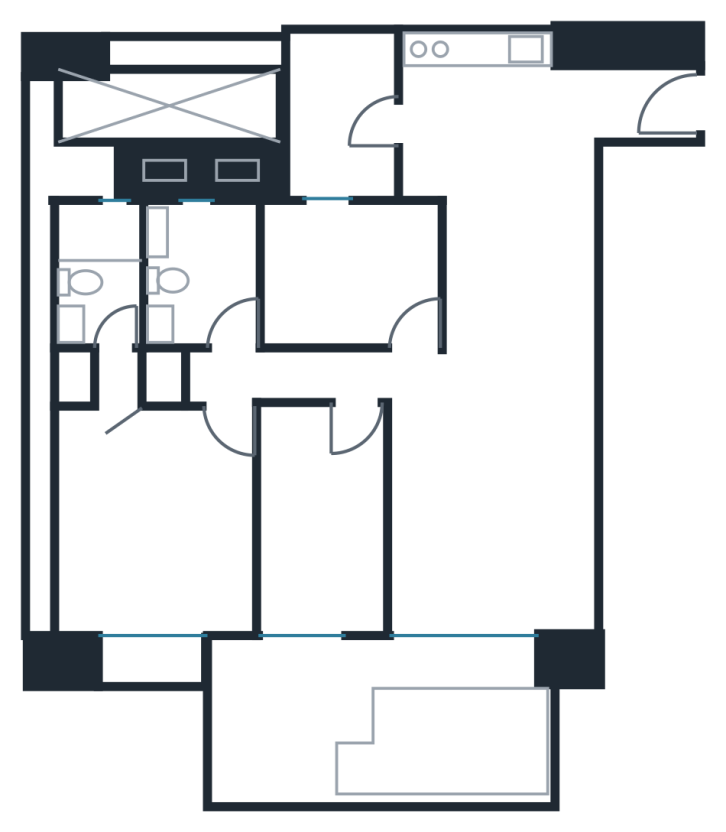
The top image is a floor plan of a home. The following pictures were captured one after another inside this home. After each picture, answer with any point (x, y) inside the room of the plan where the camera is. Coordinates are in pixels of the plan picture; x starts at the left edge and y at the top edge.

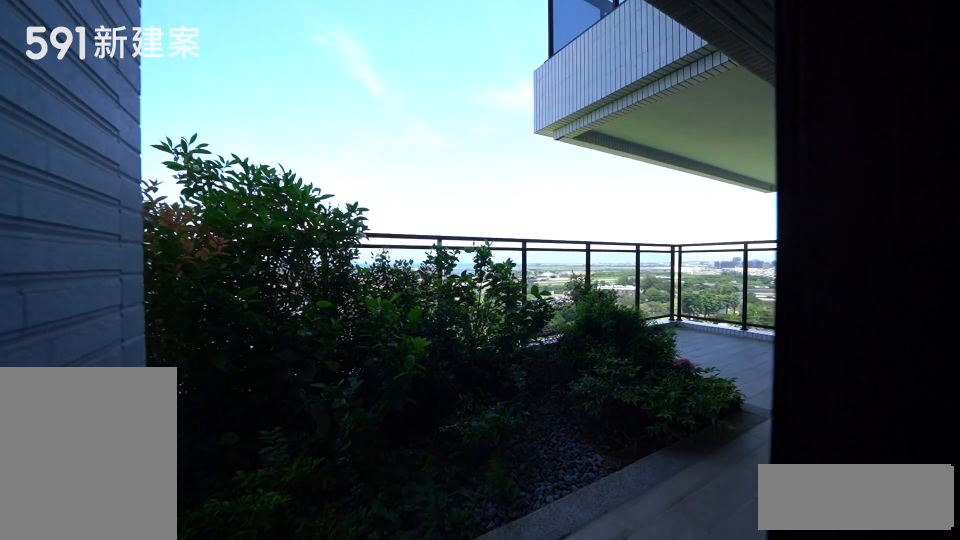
(381, 721)
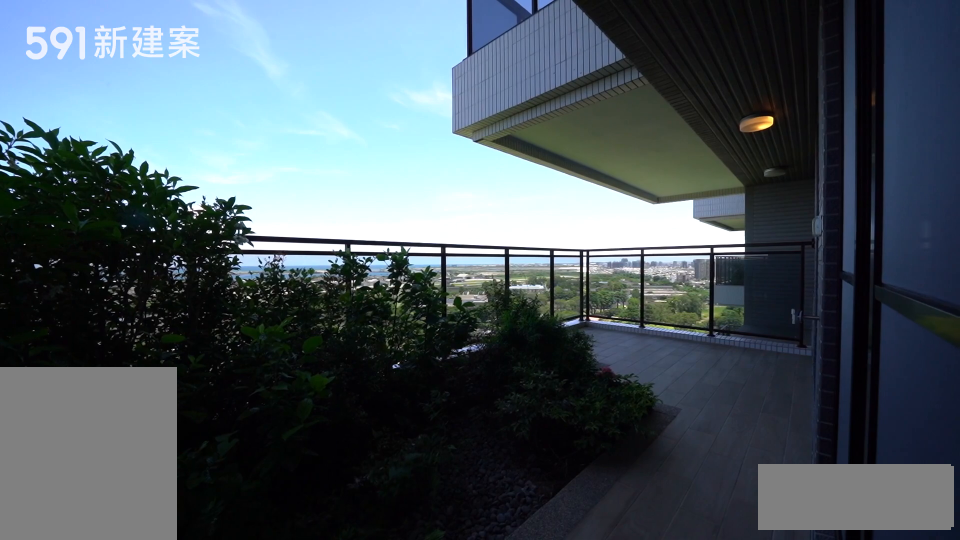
(381, 721)
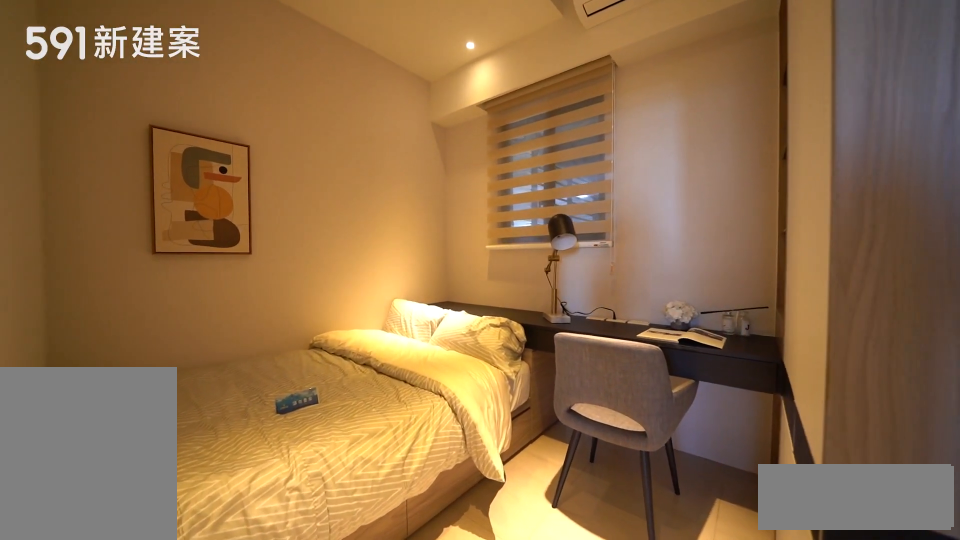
(352, 274)
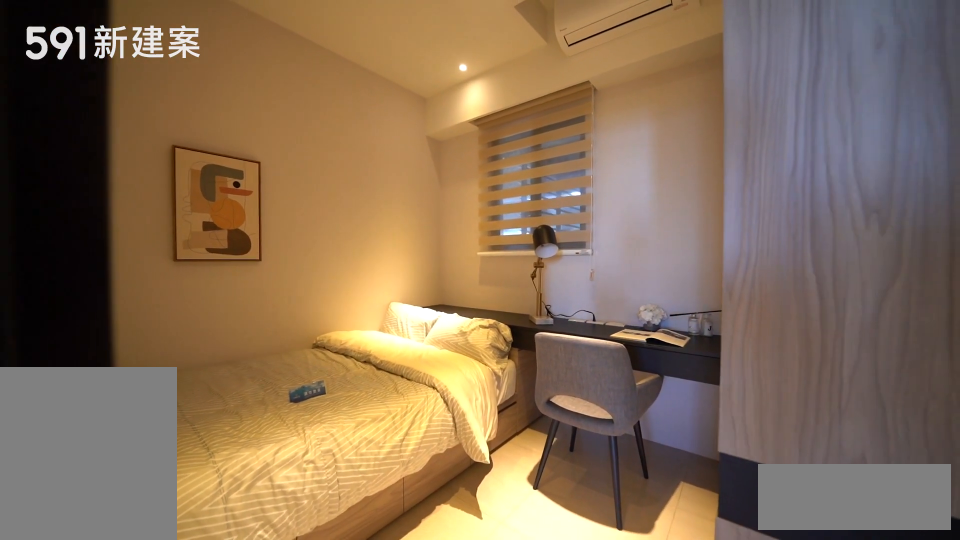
(352, 274)
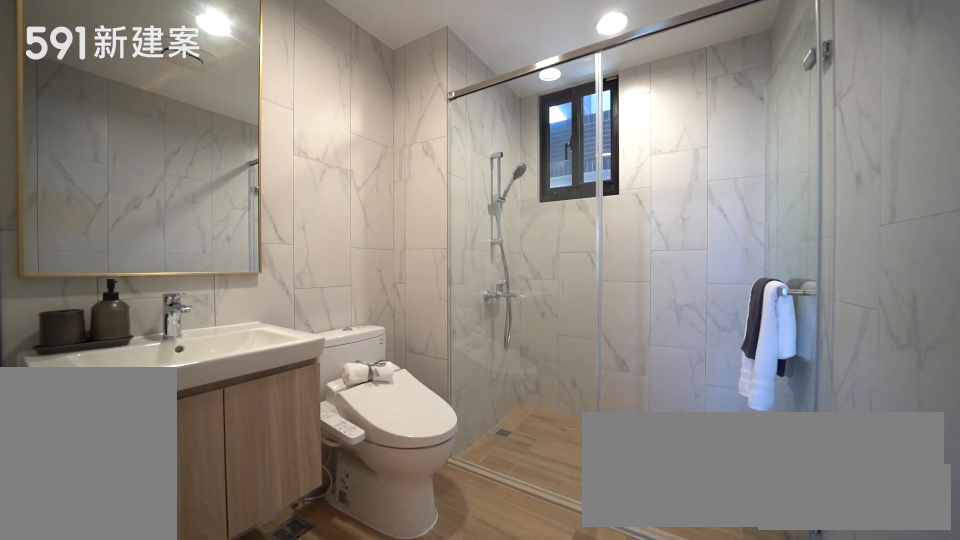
(198, 275)
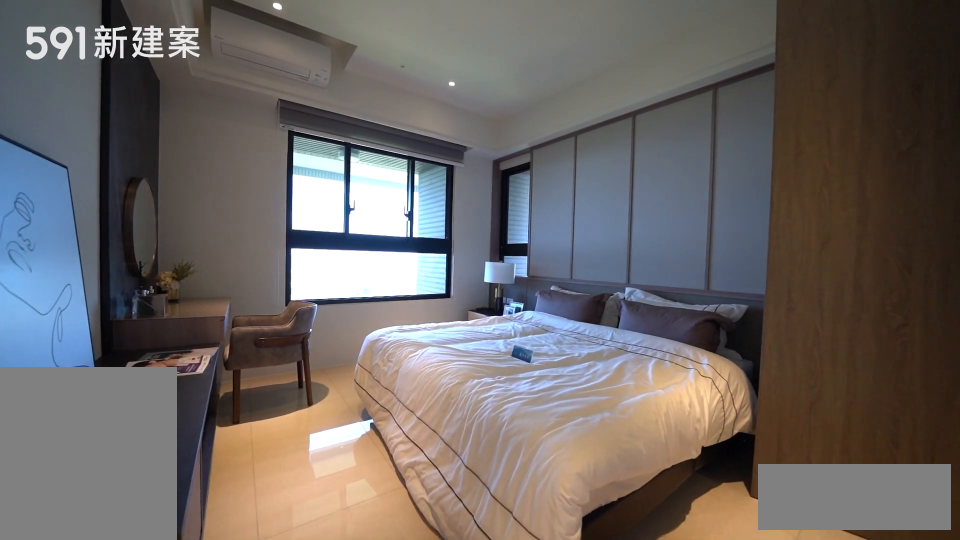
(154, 521)
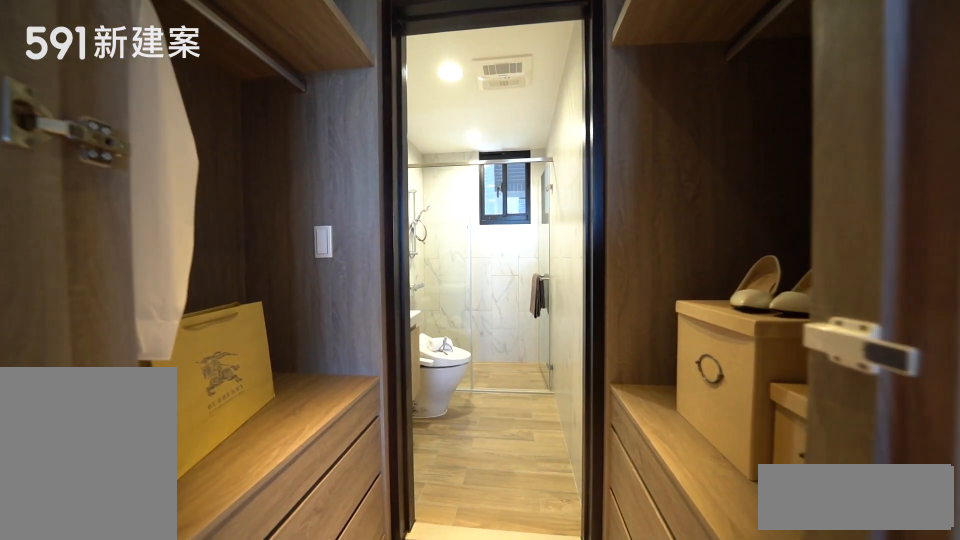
(116, 374)
